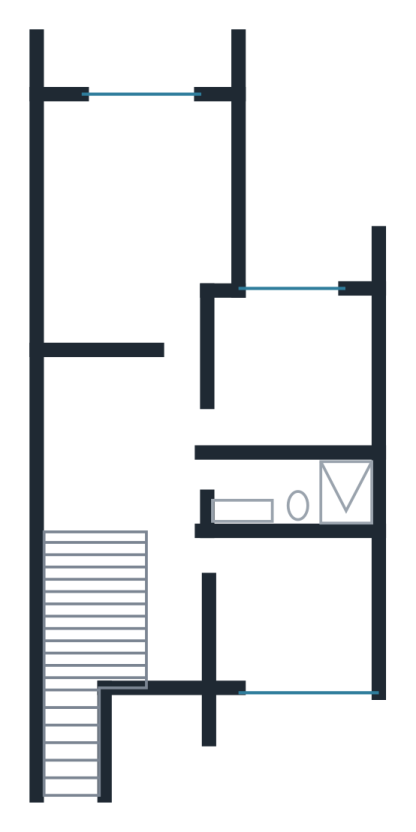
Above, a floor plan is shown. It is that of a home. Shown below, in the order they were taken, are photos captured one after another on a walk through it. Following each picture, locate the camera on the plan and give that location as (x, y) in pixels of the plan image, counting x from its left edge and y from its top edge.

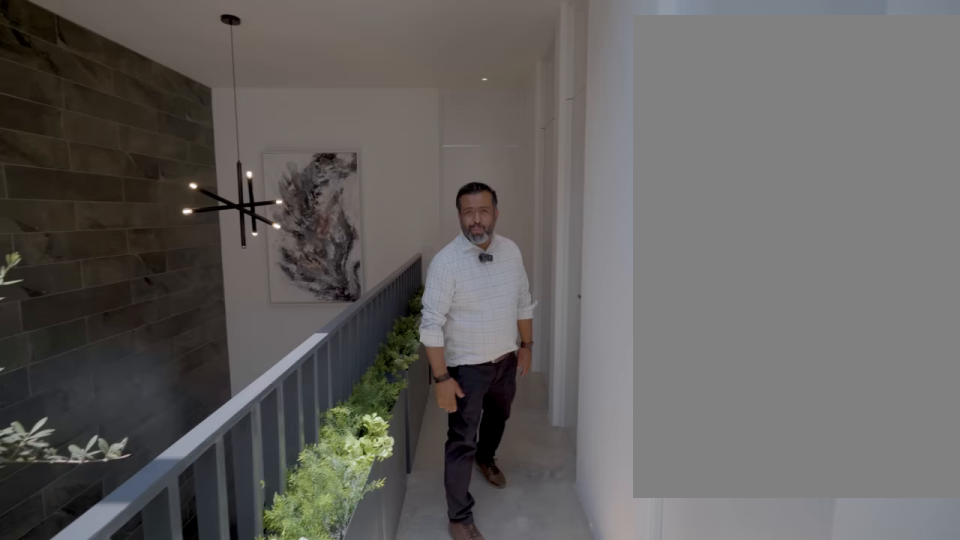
(172, 655)
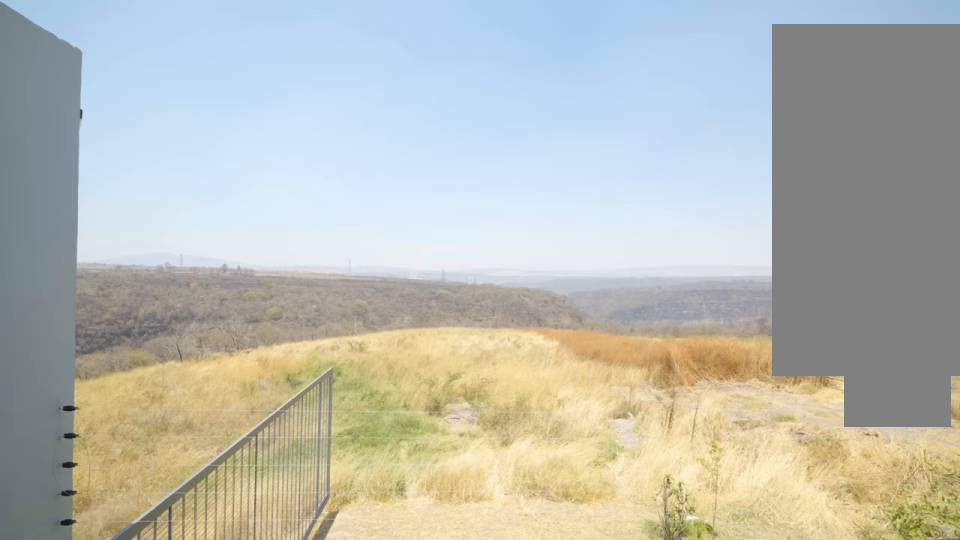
(129, 92)
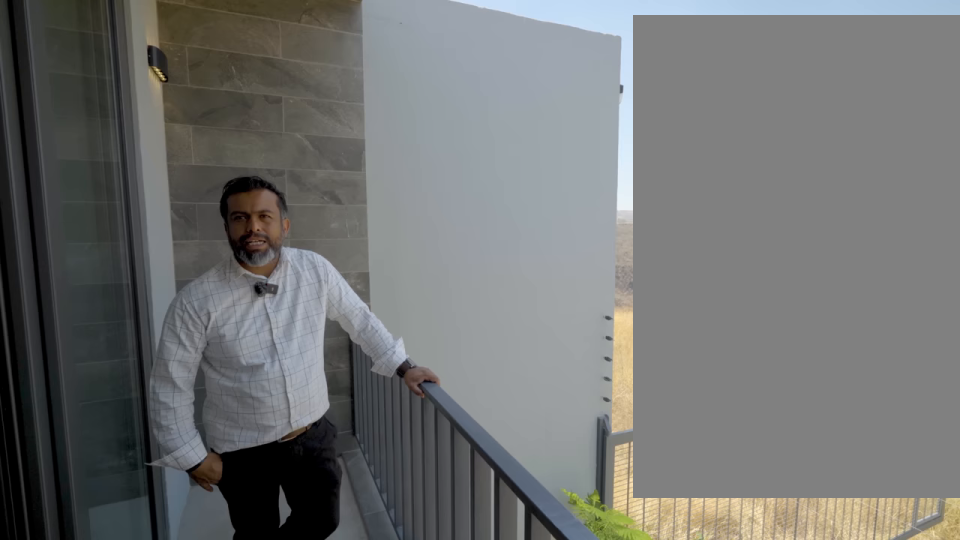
(157, 69)
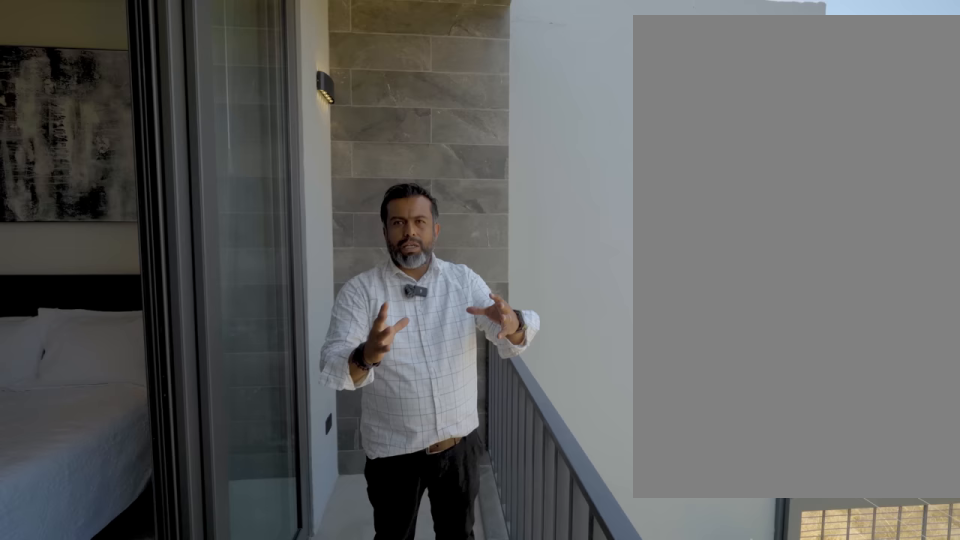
(156, 71)
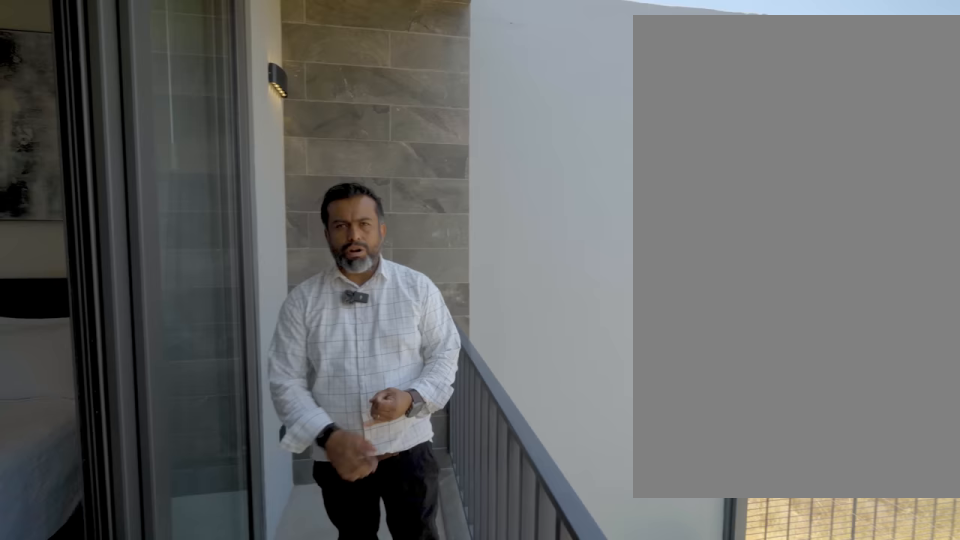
(156, 71)
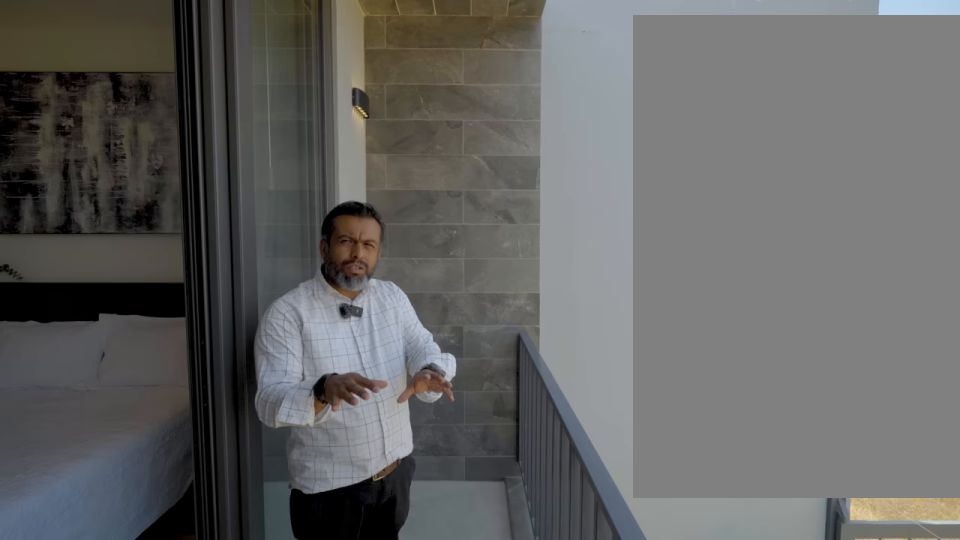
(156, 71)
